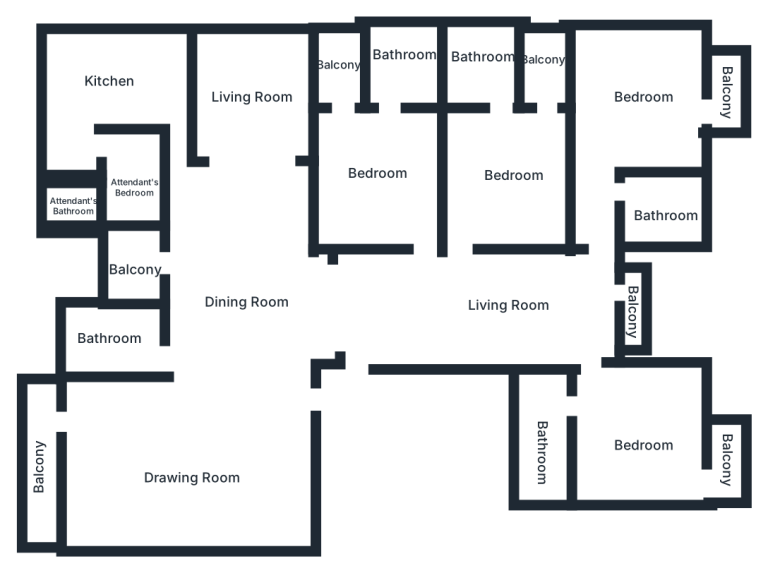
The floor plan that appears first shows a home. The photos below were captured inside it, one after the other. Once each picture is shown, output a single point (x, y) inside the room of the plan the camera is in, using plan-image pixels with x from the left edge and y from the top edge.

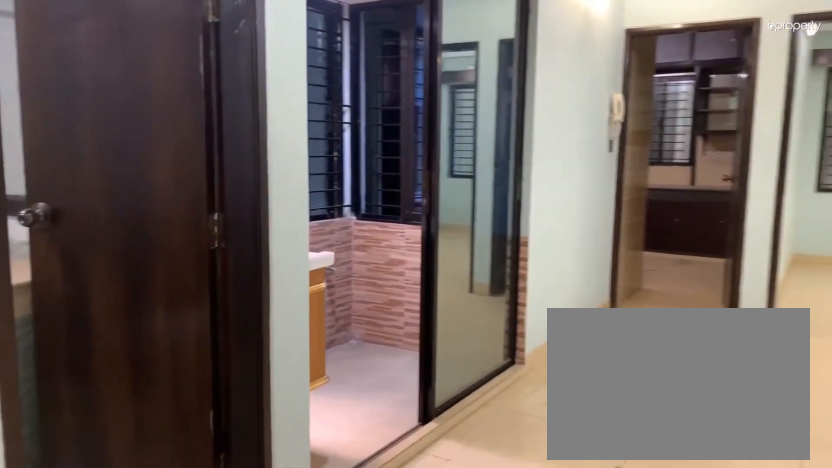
(236, 284)
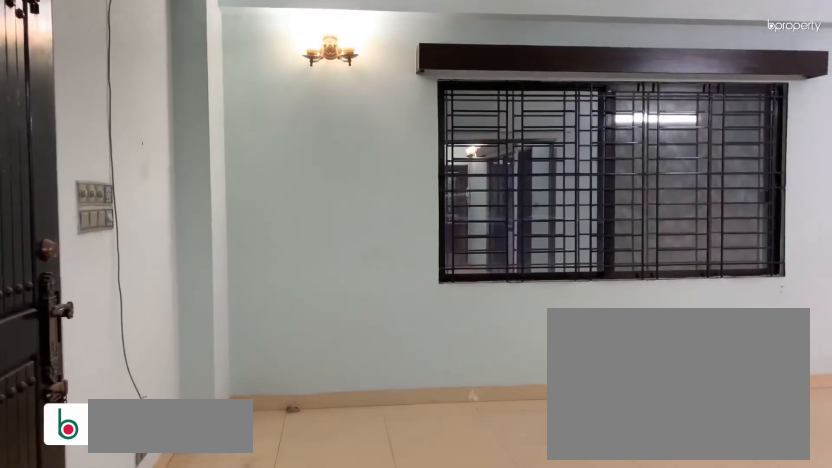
(192, 458)
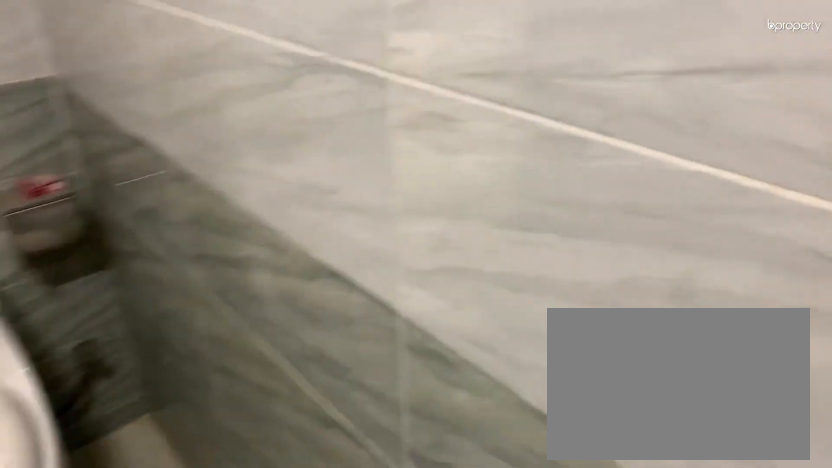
(120, 342)
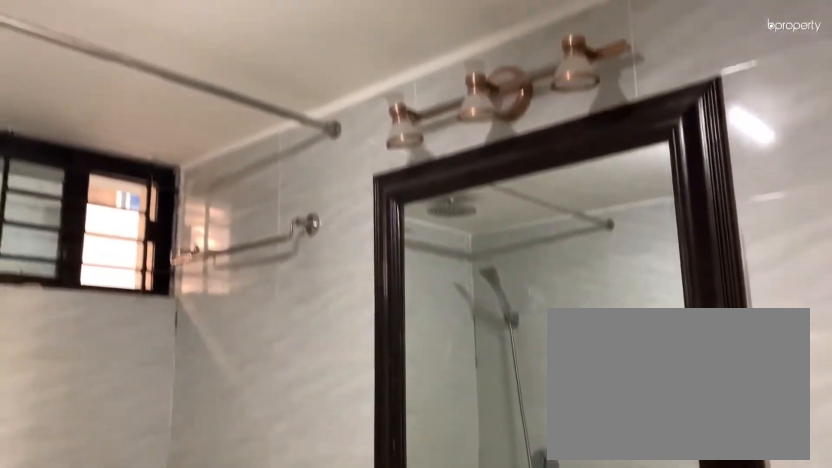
(120, 342)
